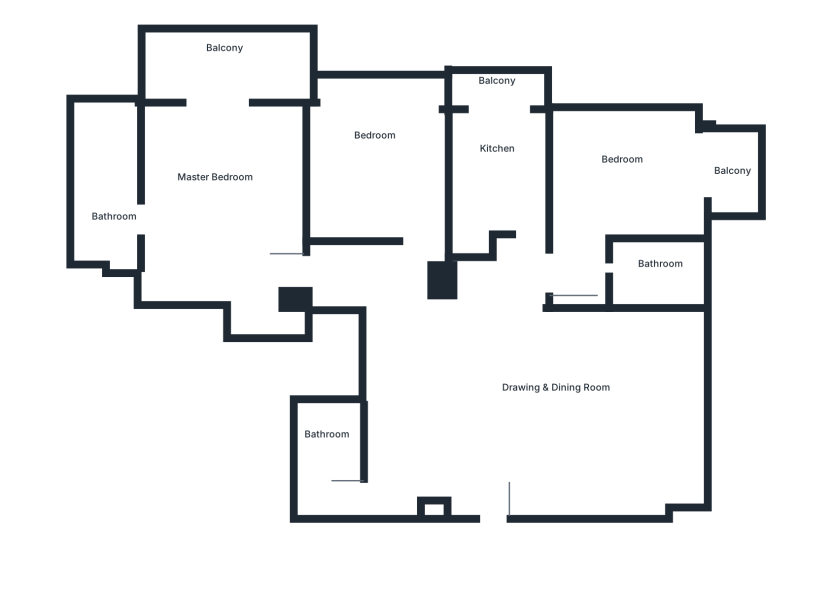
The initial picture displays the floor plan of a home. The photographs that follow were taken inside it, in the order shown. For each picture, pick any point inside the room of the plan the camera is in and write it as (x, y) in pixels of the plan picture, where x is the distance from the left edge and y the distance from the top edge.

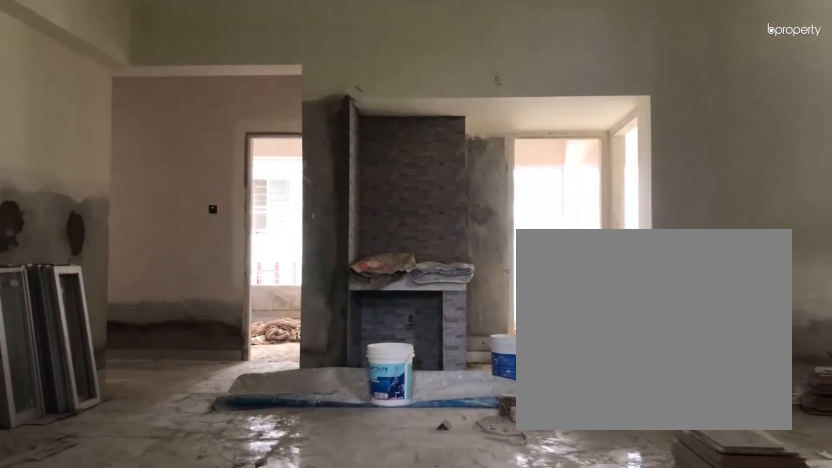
(494, 500)
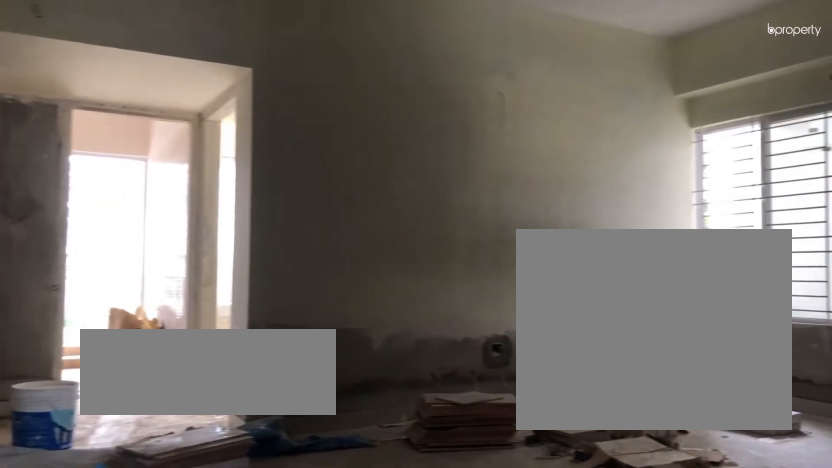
(508, 364)
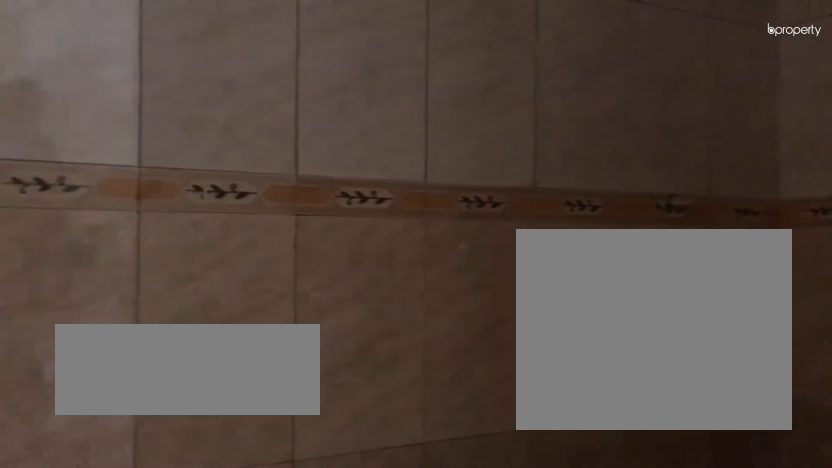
(330, 450)
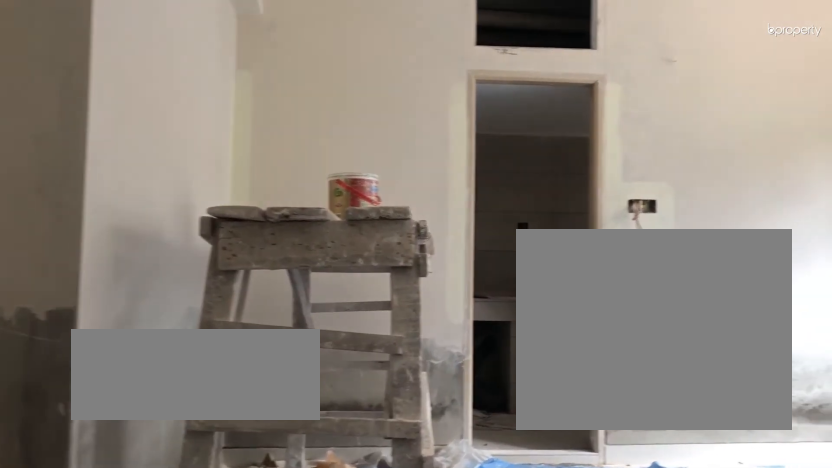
(230, 199)
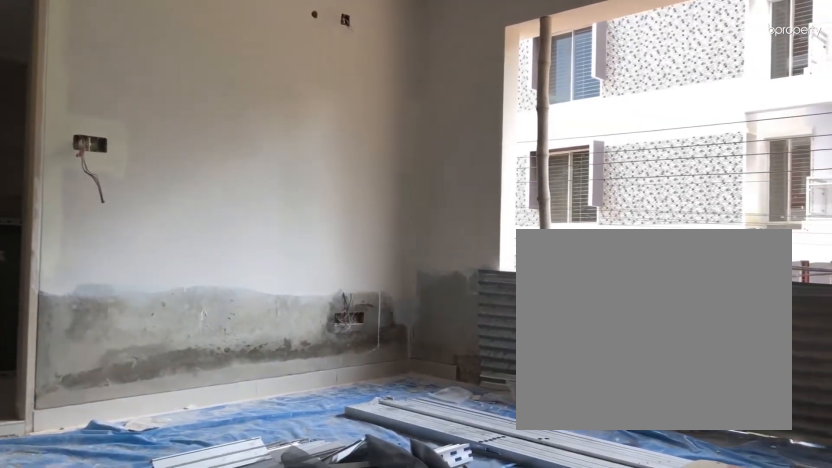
(230, 199)
